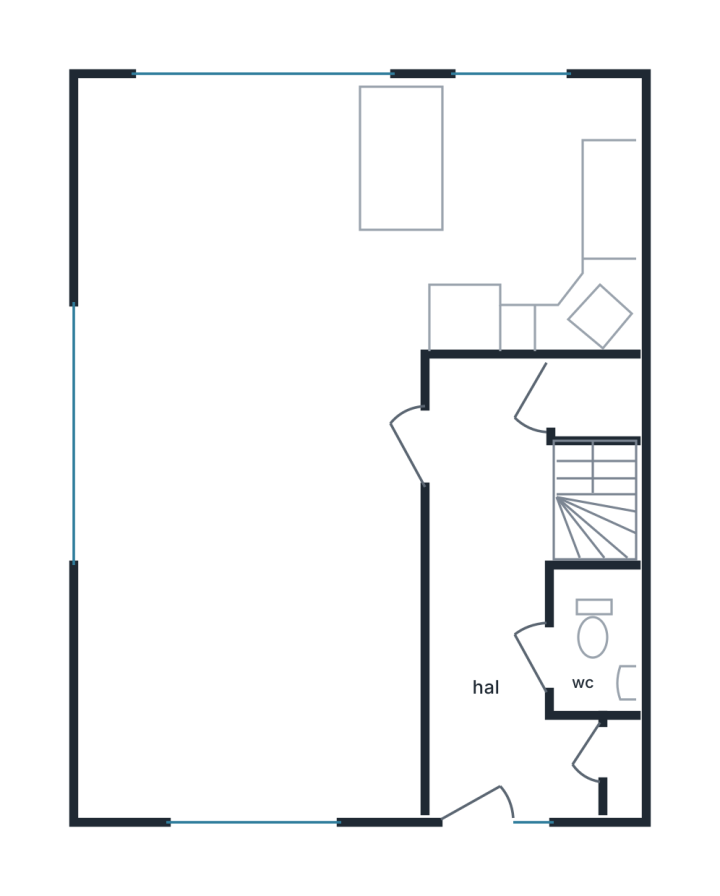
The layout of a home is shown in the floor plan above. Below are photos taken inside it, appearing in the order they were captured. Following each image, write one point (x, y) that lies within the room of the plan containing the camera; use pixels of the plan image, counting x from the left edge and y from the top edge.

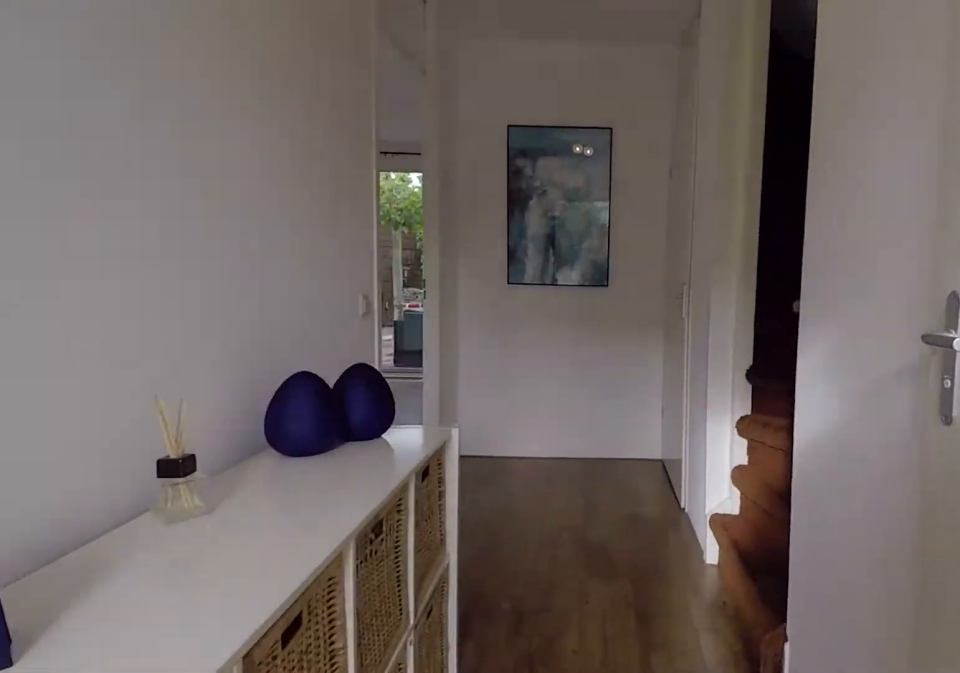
(495, 604)
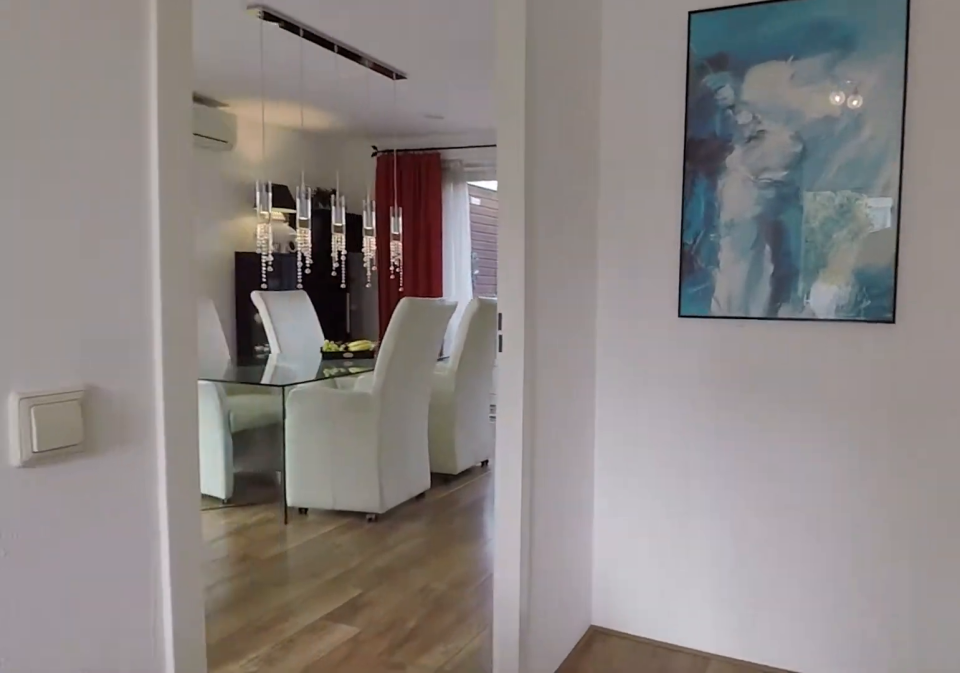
(495, 604)
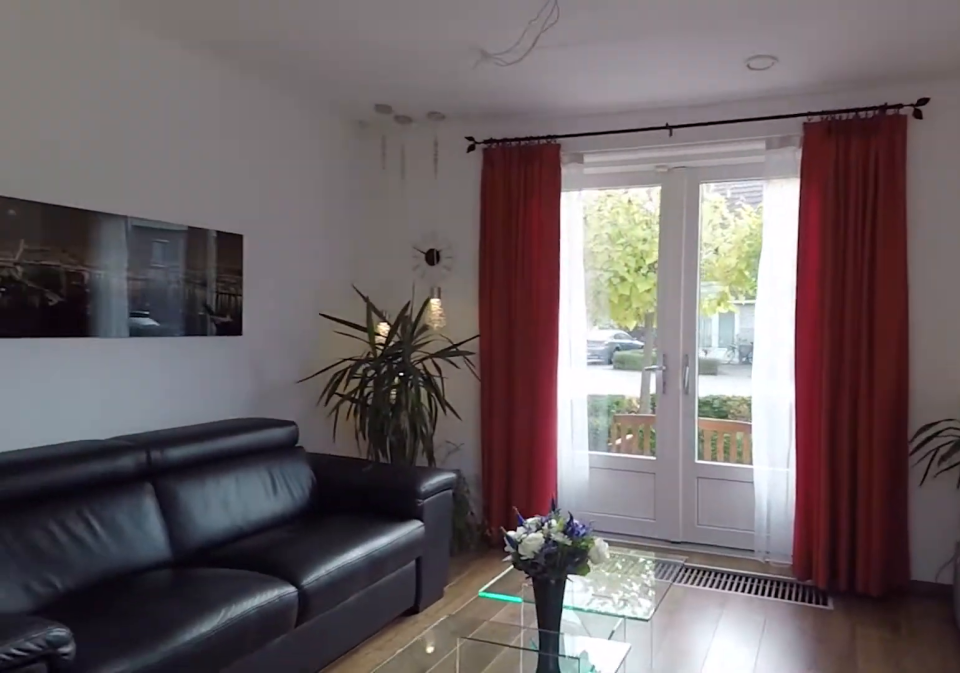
(251, 630)
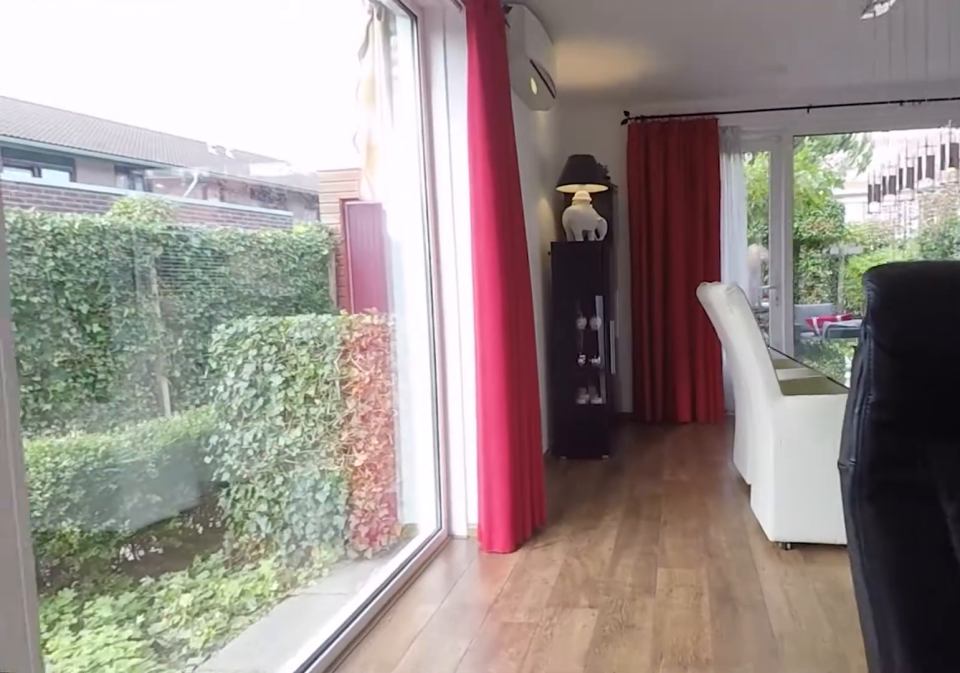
(251, 630)
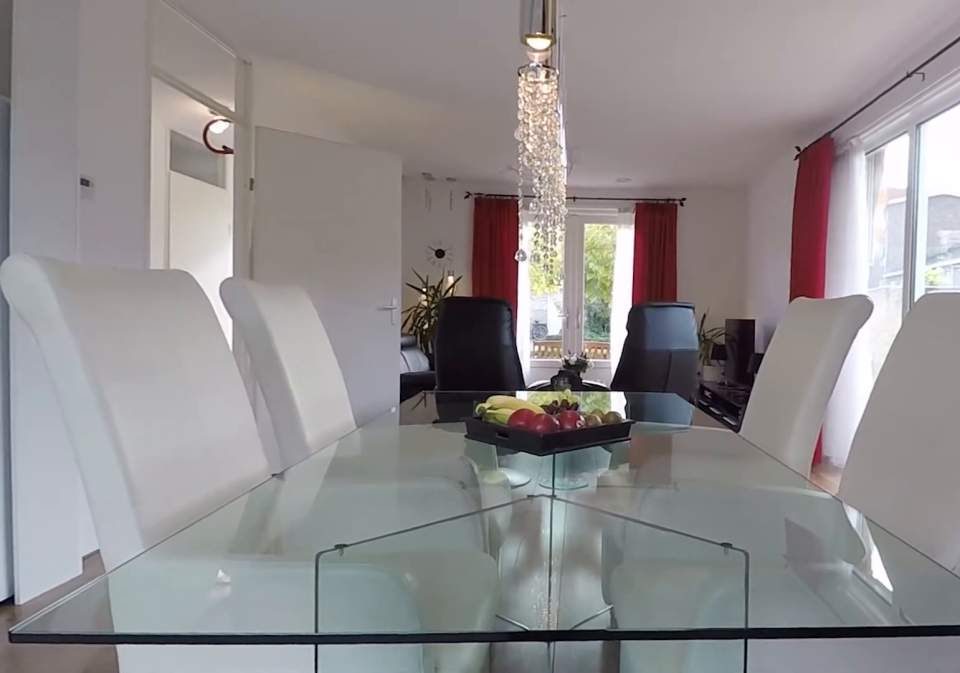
(317, 628)
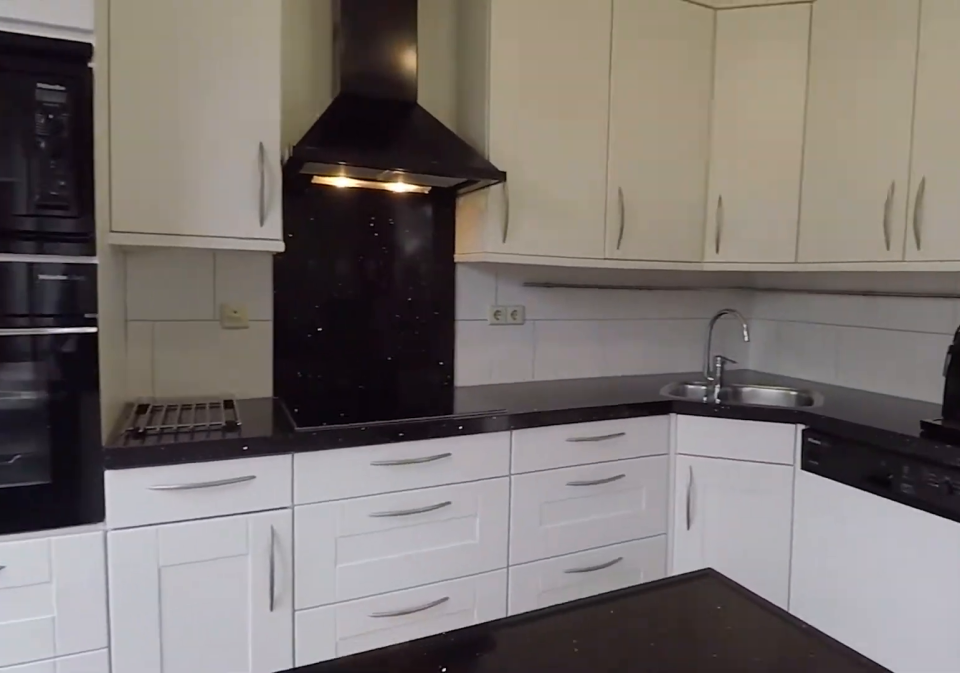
(557, 280)
